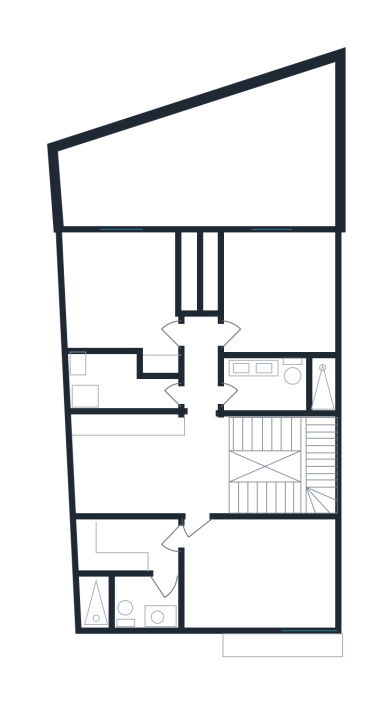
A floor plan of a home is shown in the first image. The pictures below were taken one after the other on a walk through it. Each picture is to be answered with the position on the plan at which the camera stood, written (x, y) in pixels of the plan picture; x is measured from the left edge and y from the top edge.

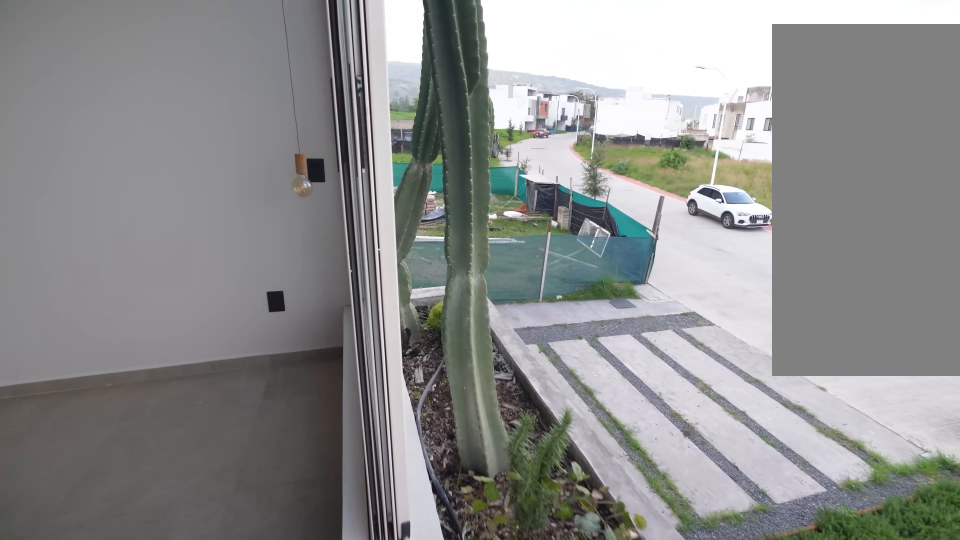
(250, 602)
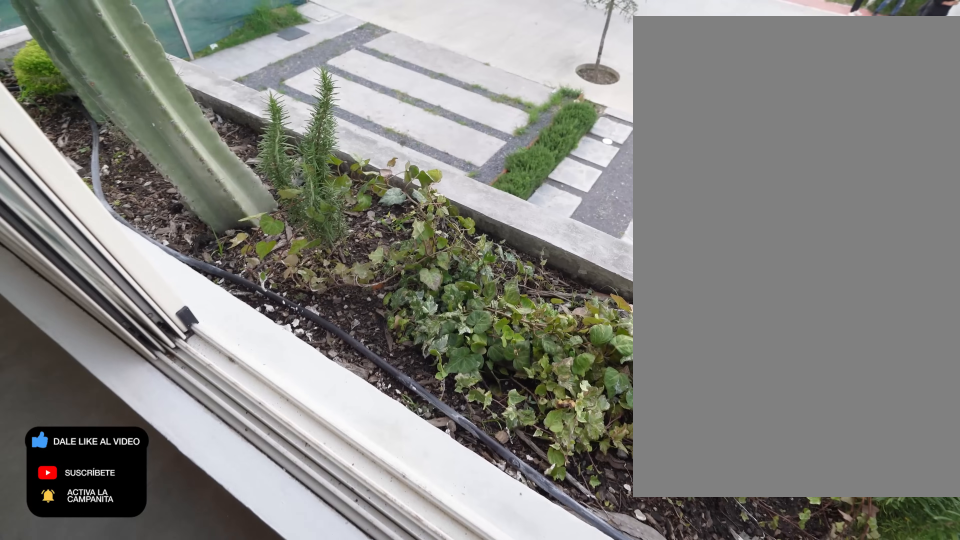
(262, 615)
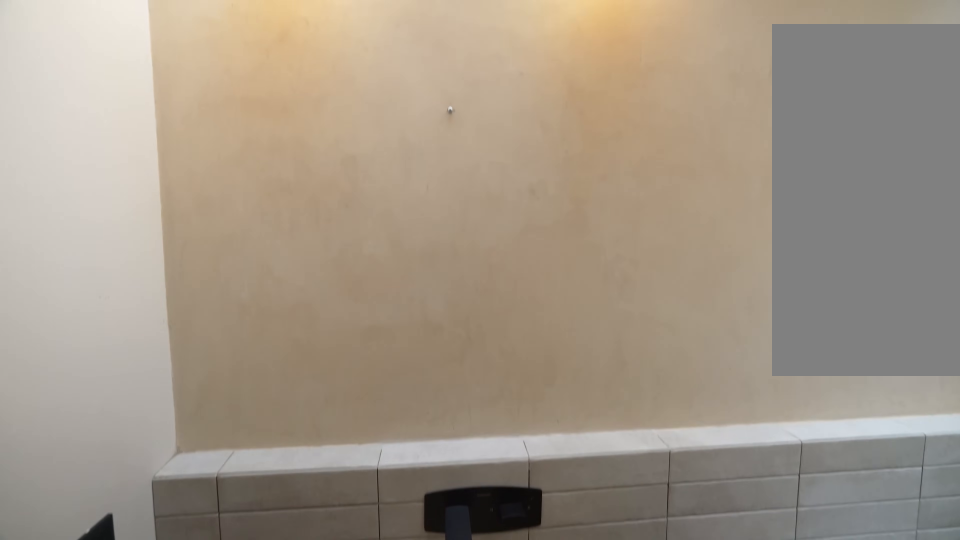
(153, 594)
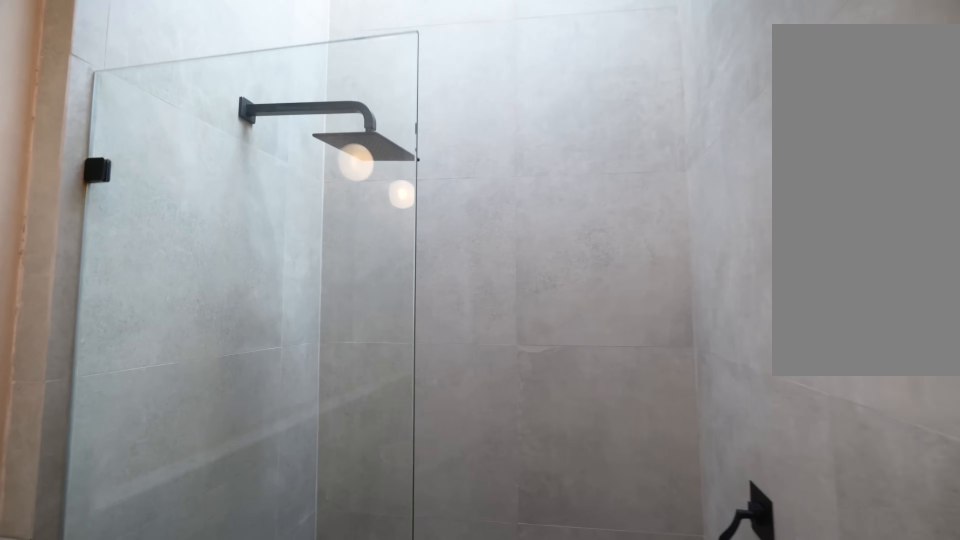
(146, 586)
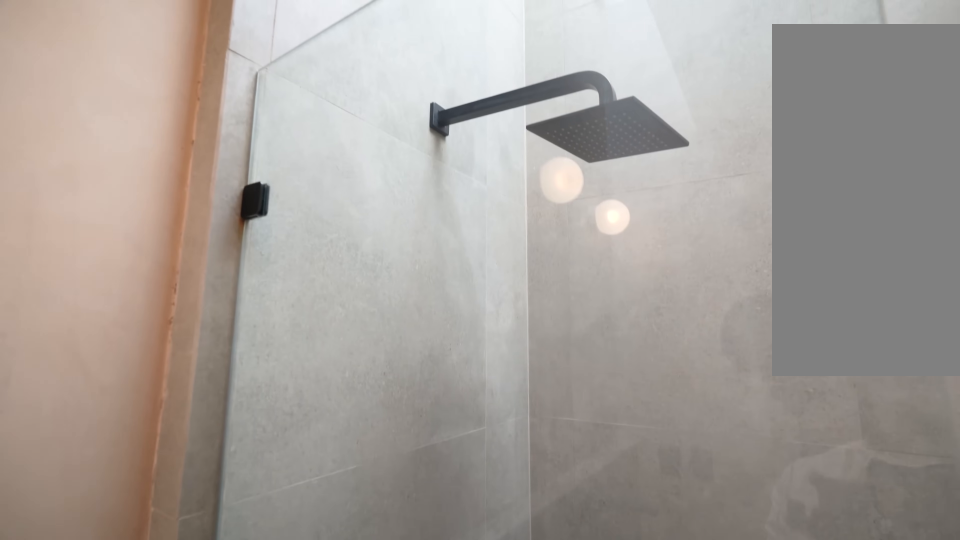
(113, 594)
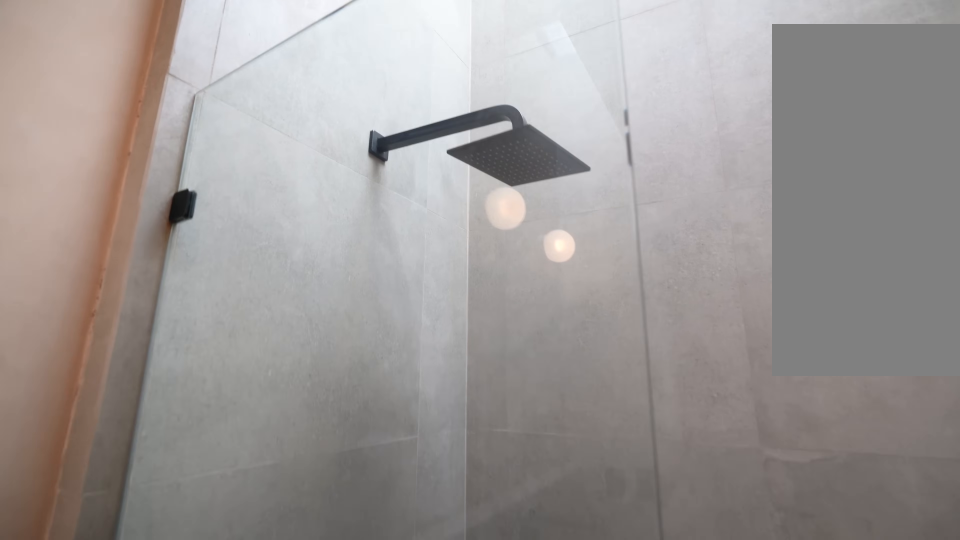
(106, 605)
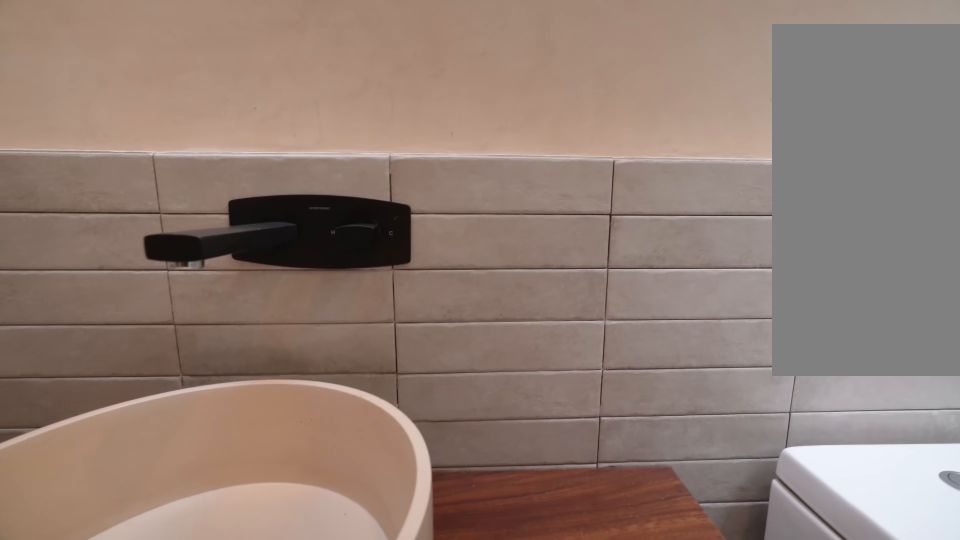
(128, 604)
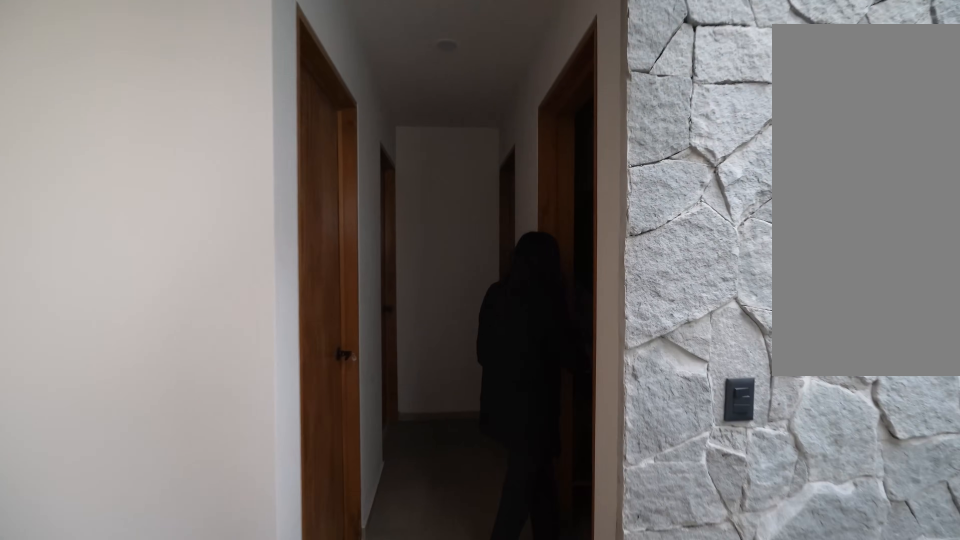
(196, 442)
